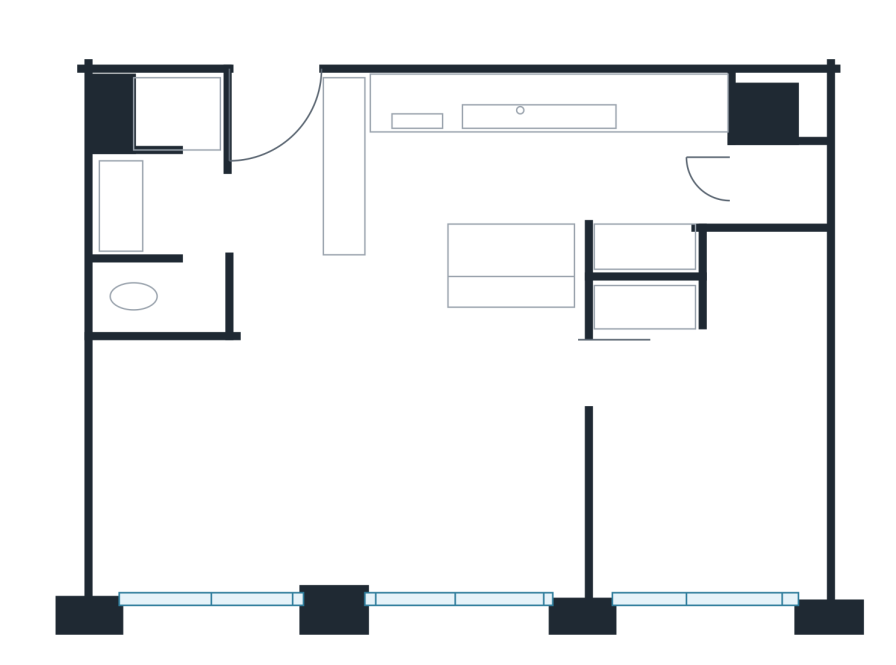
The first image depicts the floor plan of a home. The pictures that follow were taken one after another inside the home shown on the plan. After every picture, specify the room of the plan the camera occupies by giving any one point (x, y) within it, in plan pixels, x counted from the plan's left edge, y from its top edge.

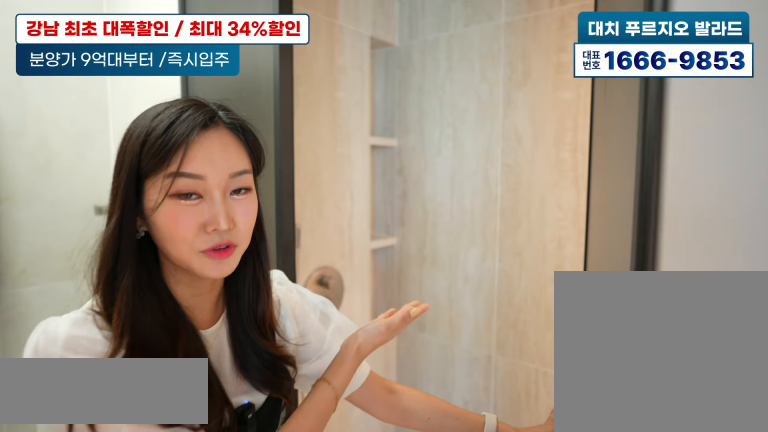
(178, 188)
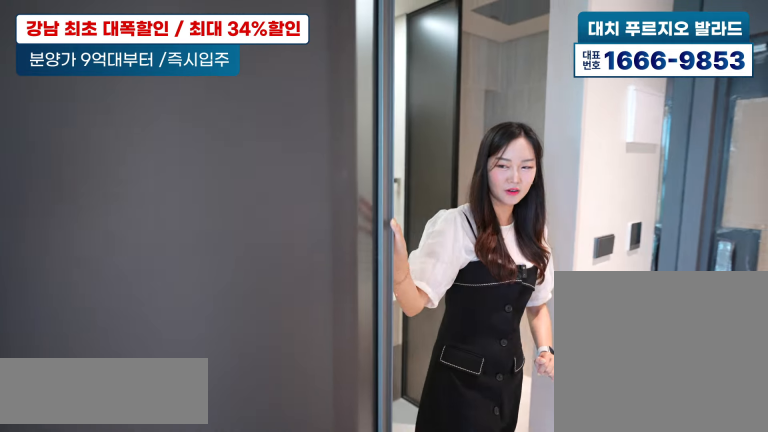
(178, 189)
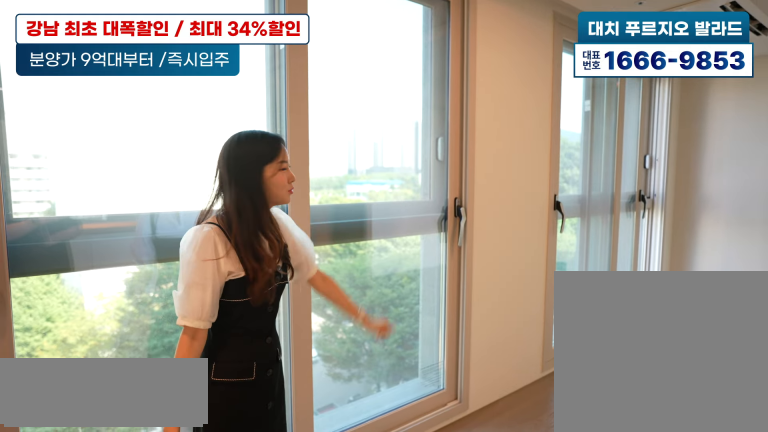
(303, 432)
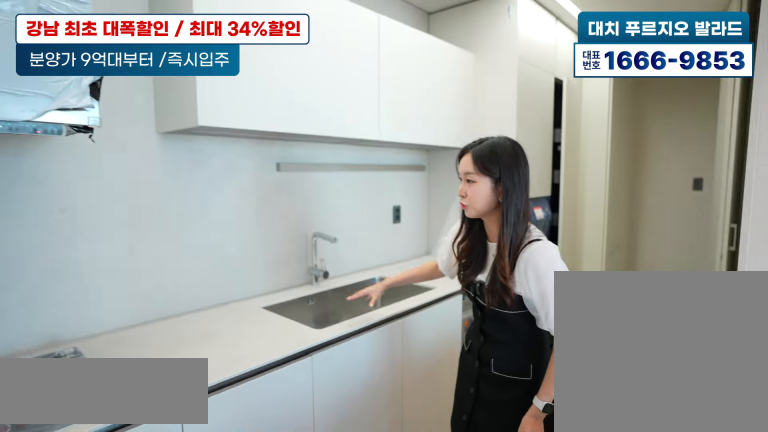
(569, 164)
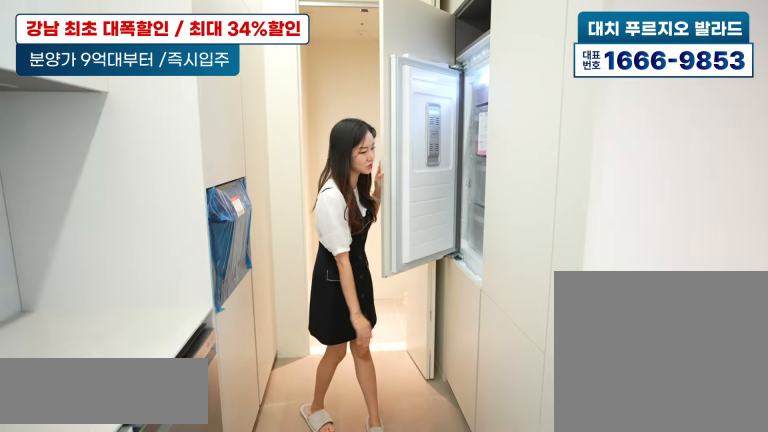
(569, 164)
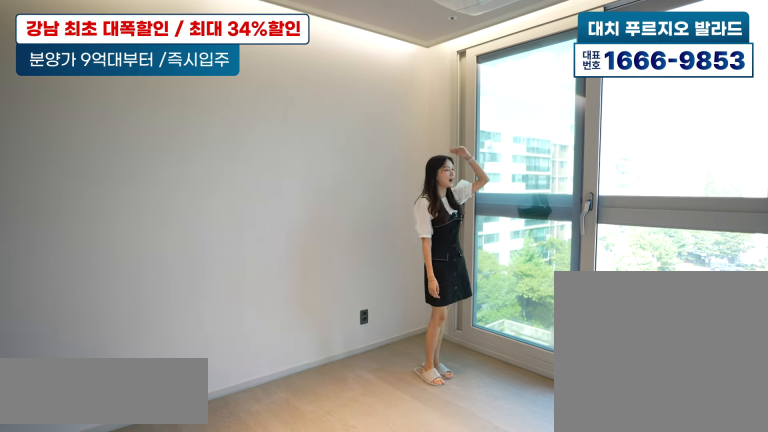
(700, 452)
